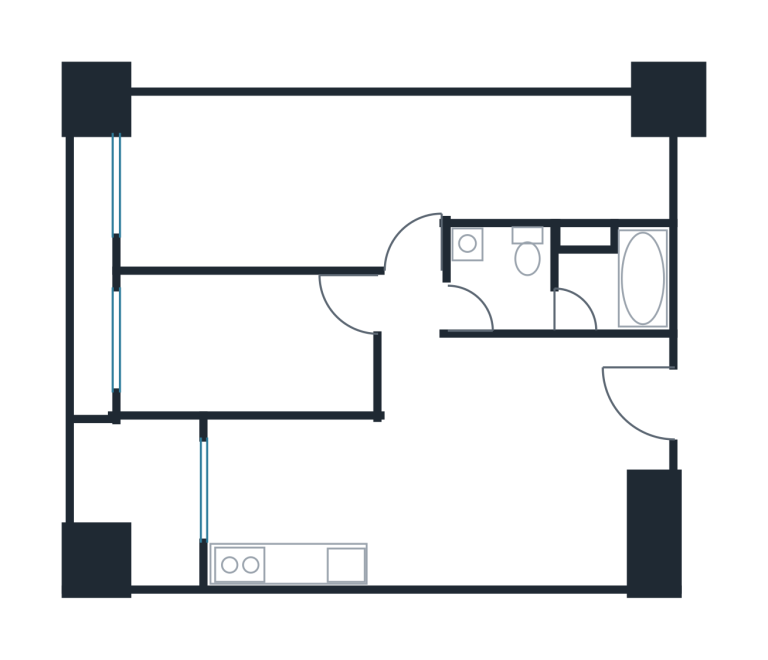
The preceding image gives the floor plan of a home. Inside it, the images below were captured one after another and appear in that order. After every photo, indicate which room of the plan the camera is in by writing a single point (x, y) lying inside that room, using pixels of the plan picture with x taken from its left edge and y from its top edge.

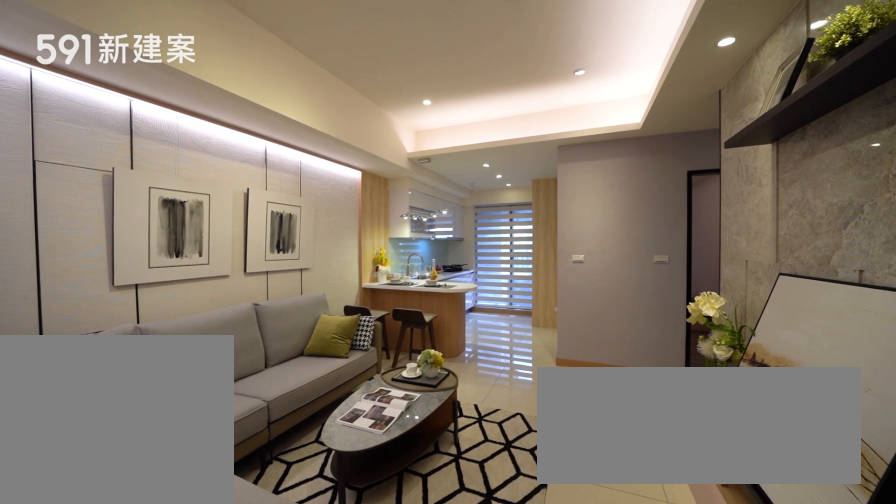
(538, 462)
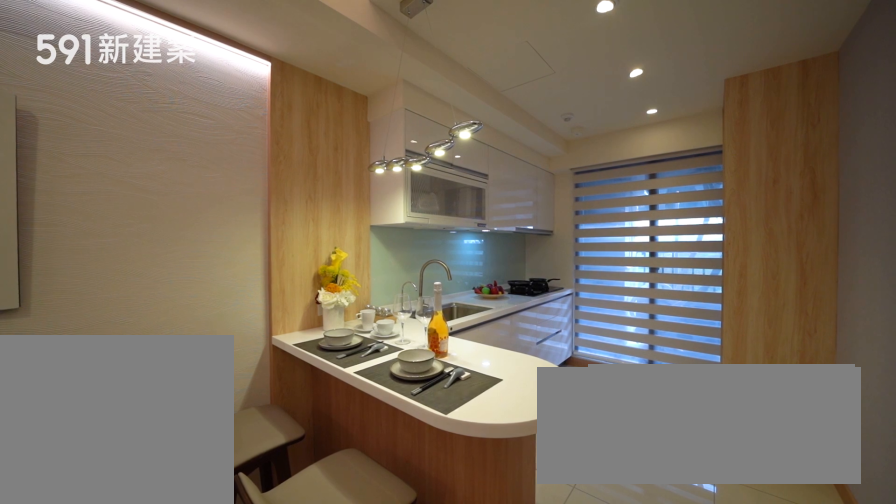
(309, 504)
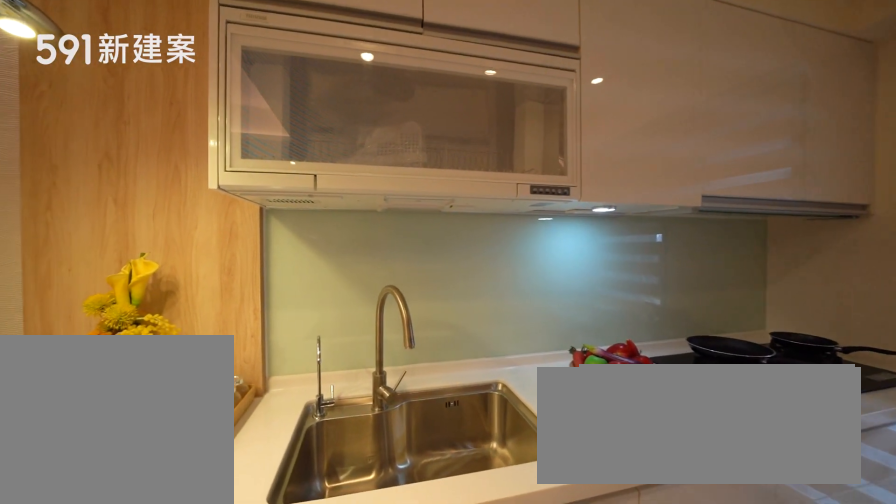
(309, 504)
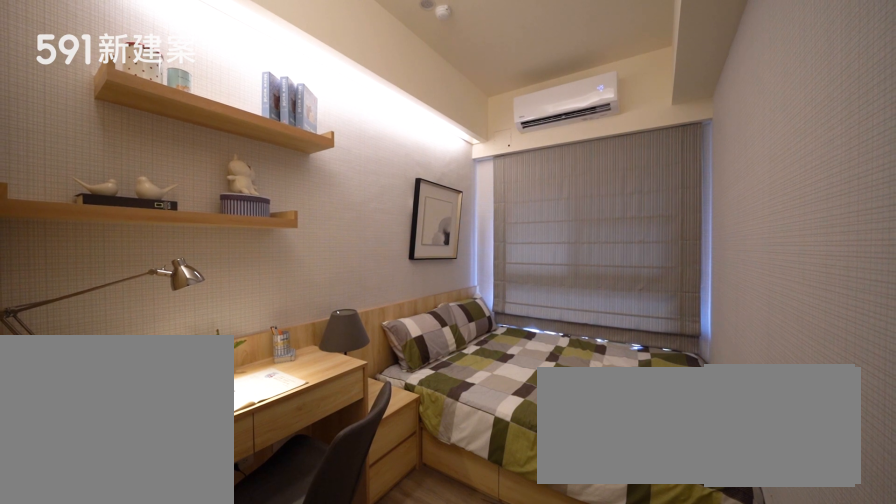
(245, 343)
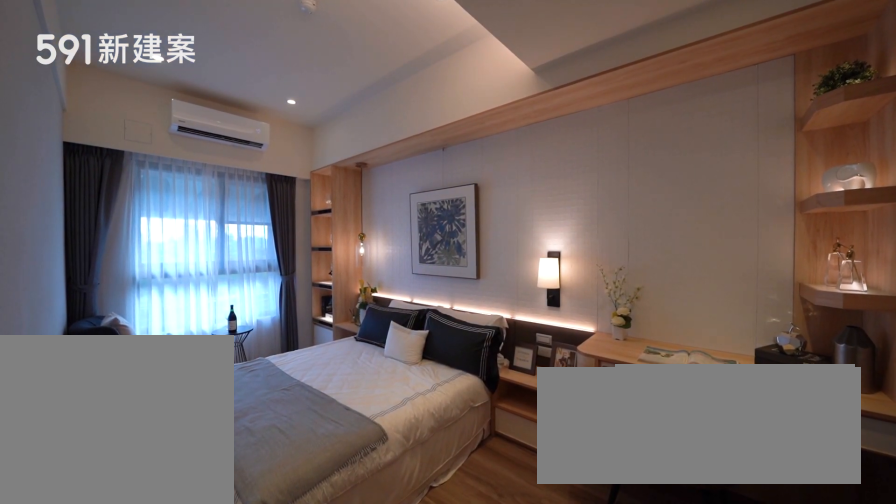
(276, 182)
